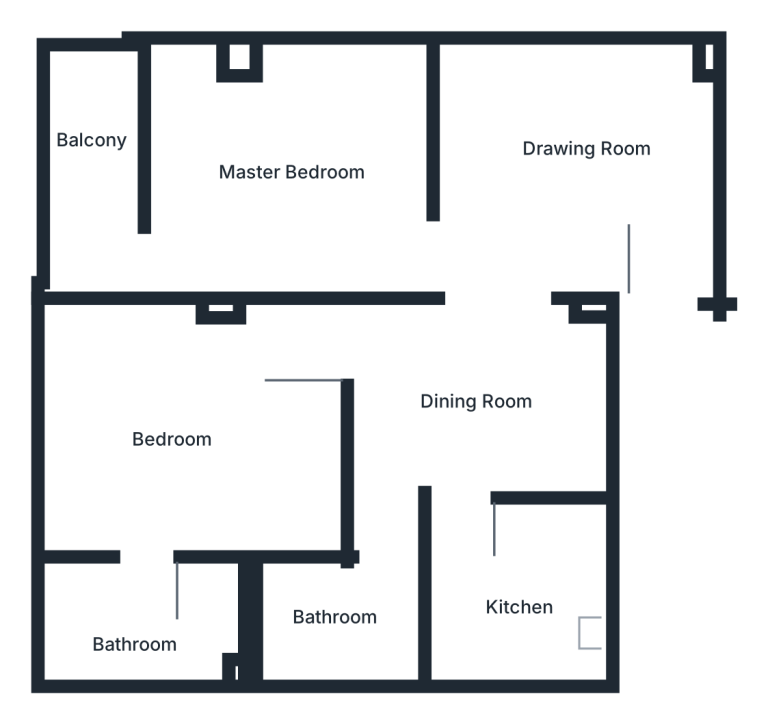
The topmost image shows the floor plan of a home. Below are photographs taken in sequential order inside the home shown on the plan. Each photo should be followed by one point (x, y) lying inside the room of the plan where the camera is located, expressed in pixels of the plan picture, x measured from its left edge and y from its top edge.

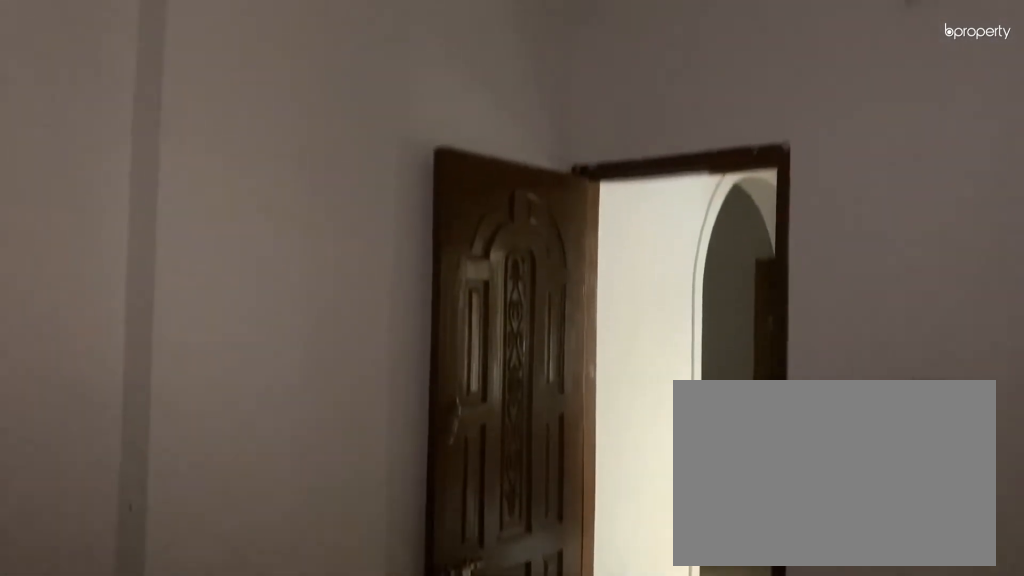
(206, 451)
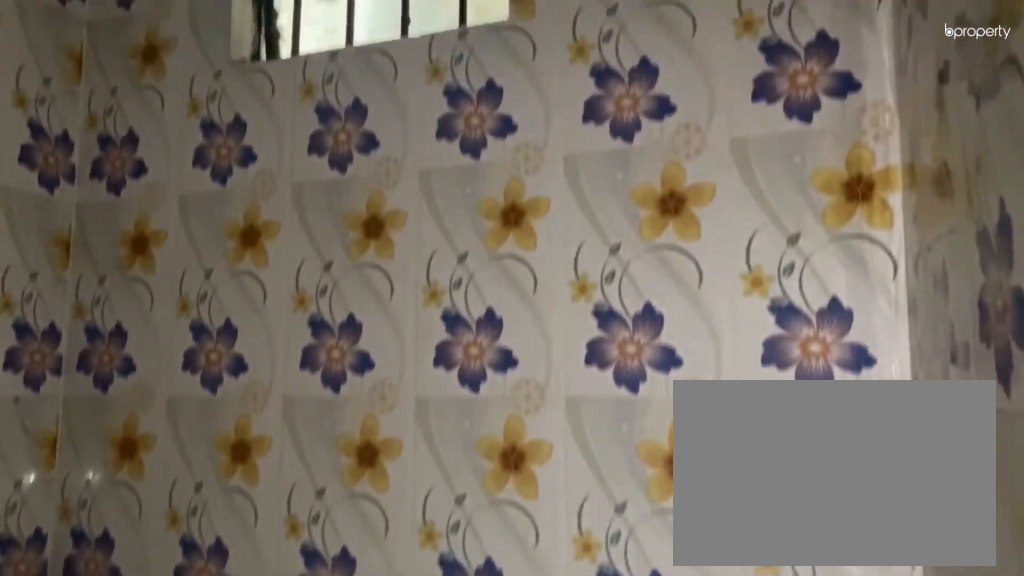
(152, 612)
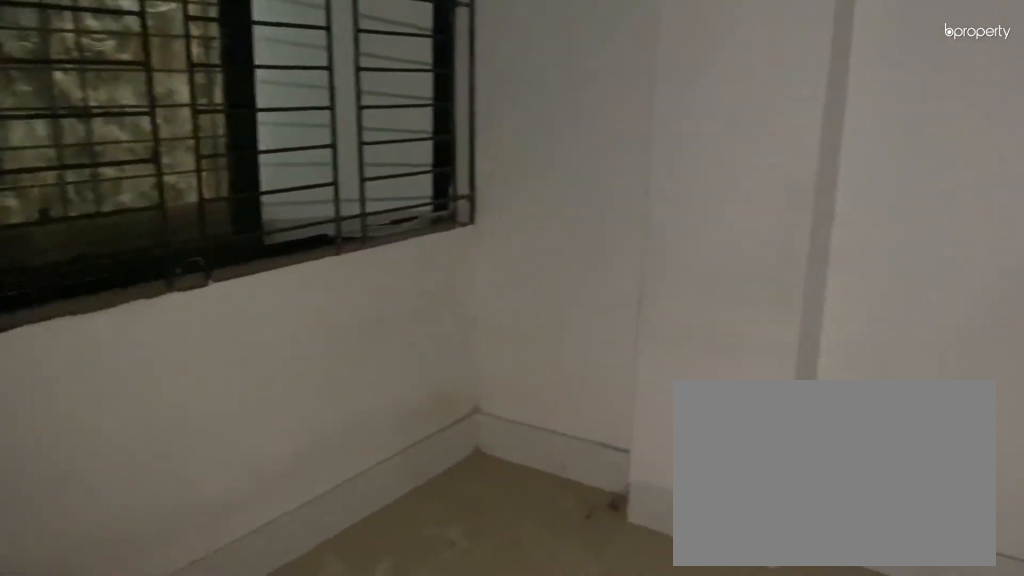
(257, 162)
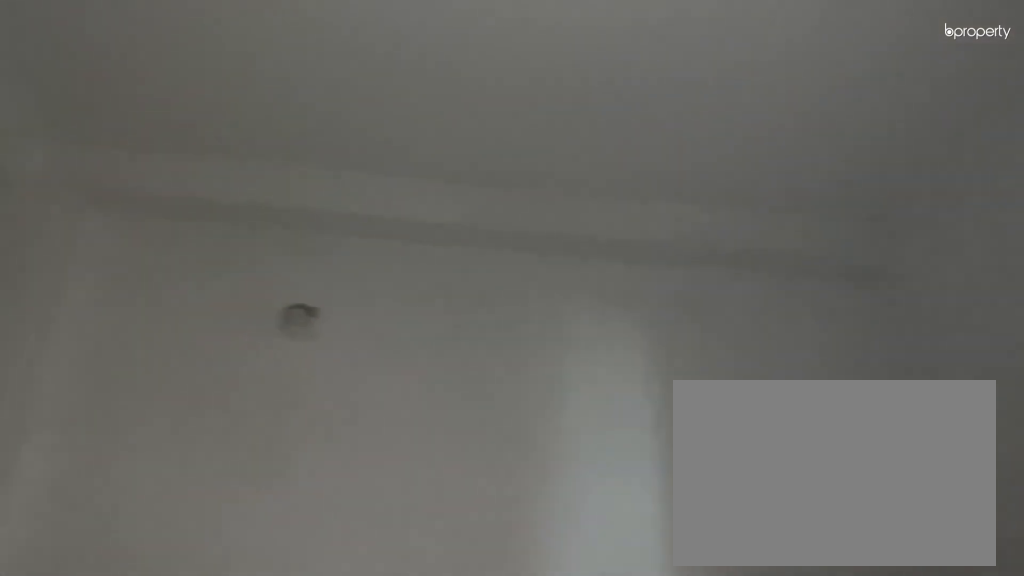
(257, 162)
